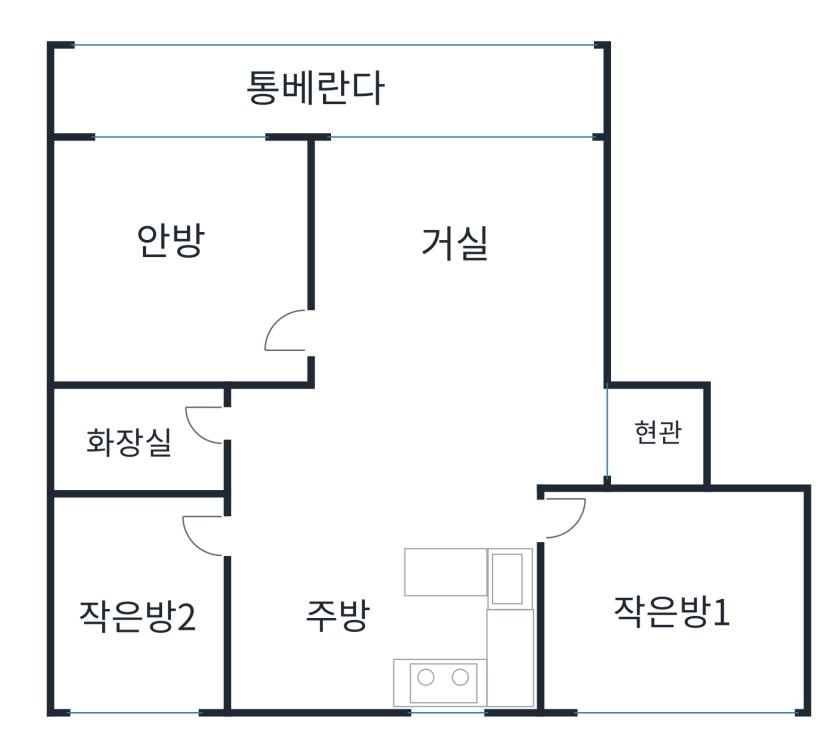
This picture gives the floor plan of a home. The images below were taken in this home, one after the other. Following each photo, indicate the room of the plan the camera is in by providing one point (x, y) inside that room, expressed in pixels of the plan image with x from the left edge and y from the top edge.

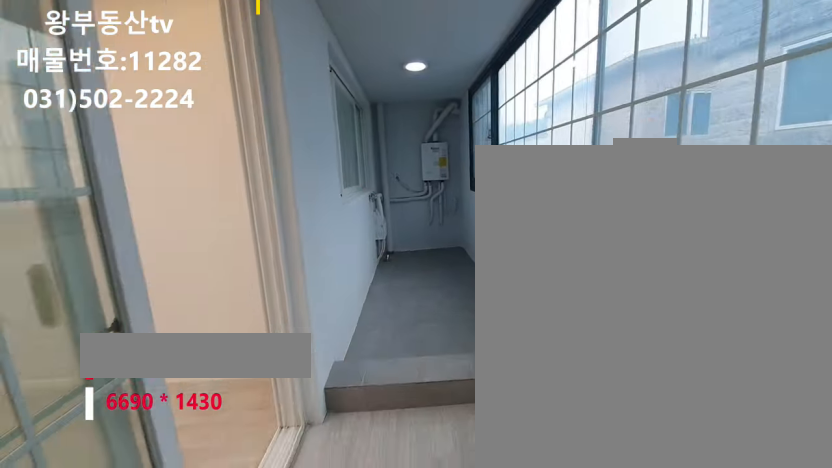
(338, 82)
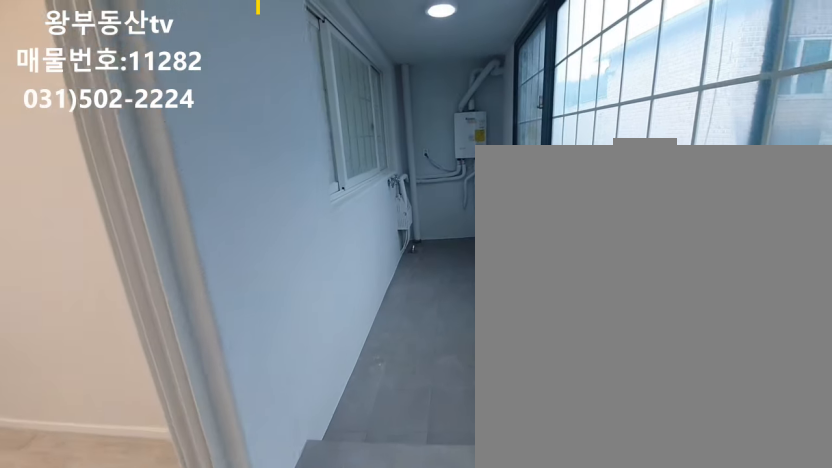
(338, 82)
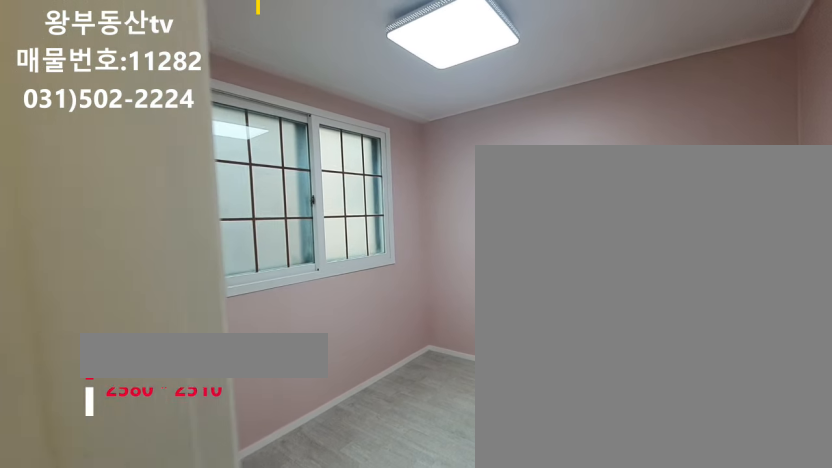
(136, 608)
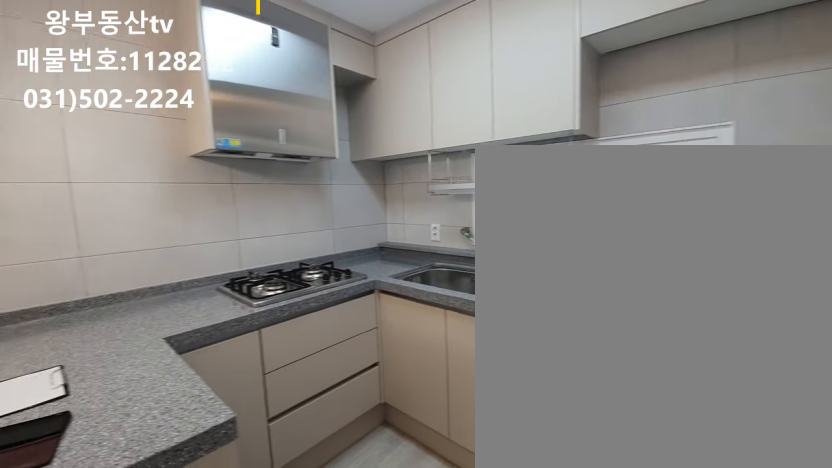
(338, 608)
